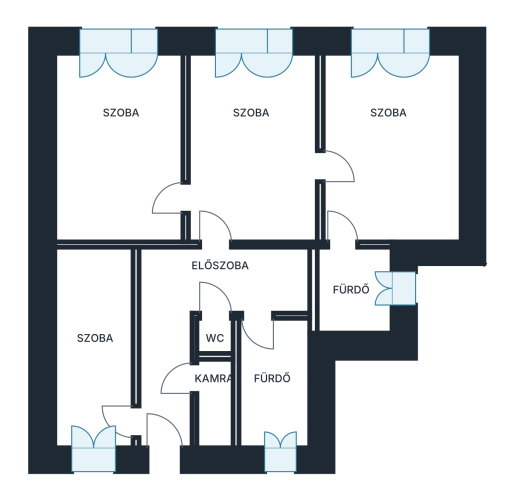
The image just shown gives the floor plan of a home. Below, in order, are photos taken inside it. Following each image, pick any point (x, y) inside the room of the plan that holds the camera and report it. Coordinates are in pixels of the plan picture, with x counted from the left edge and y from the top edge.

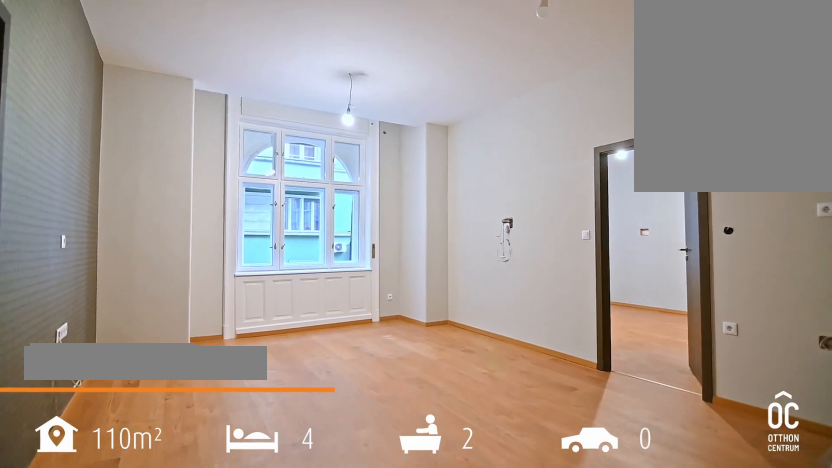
(252, 148)
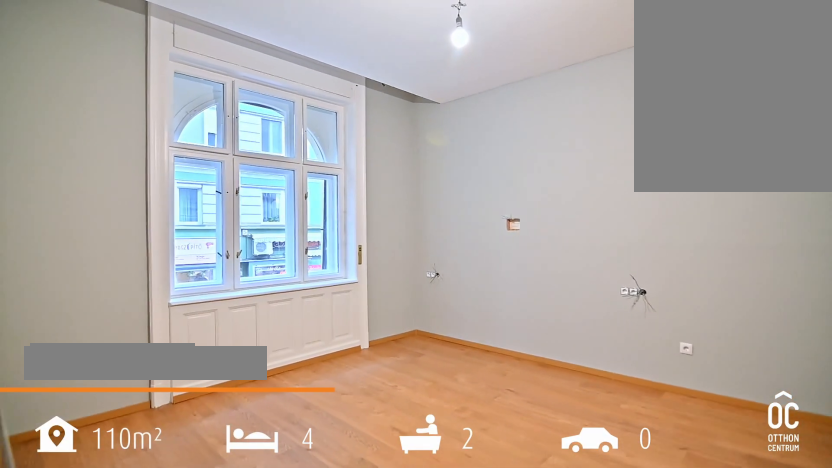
(392, 150)
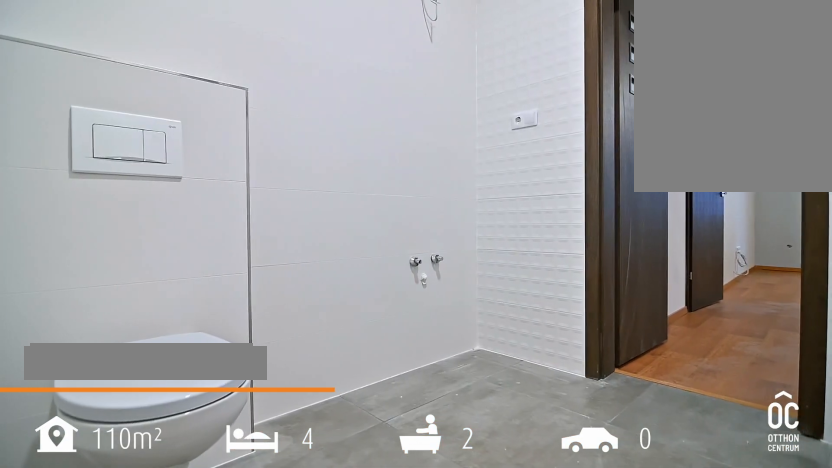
(348, 290)
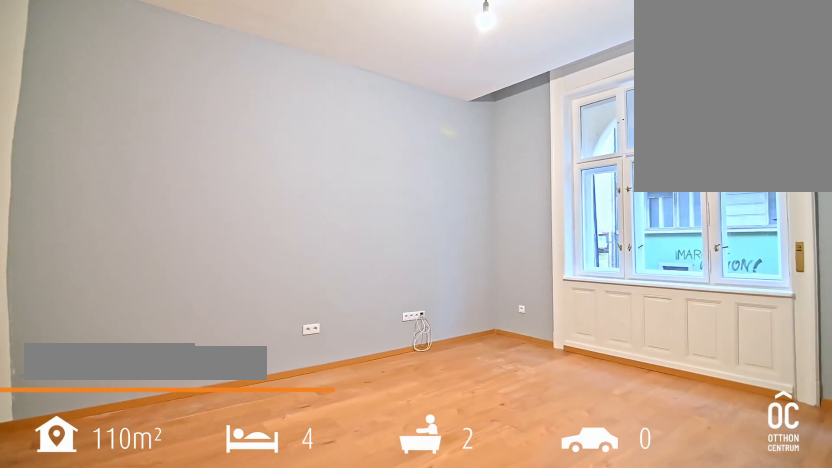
(116, 151)
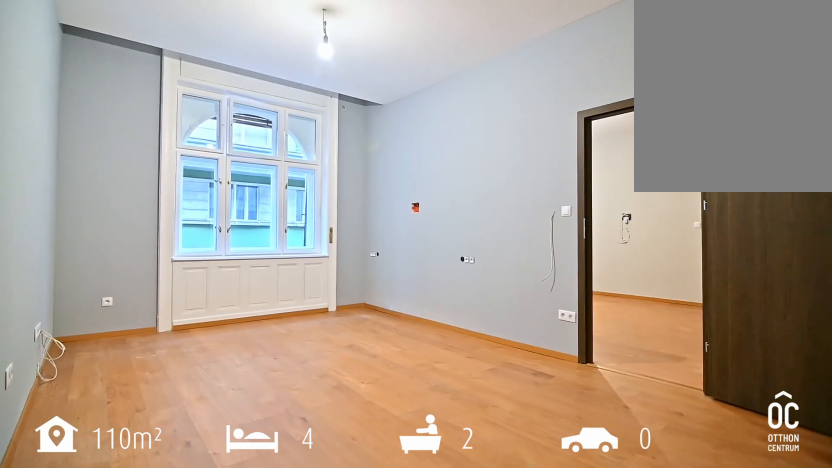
(116, 151)
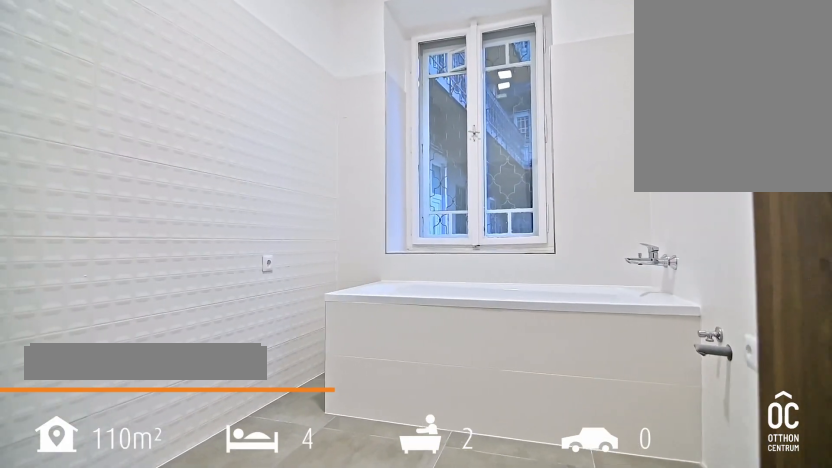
(269, 384)
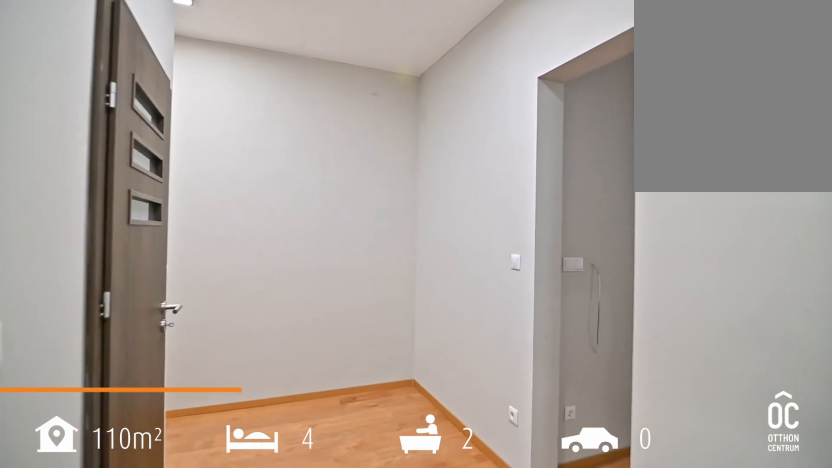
(169, 284)
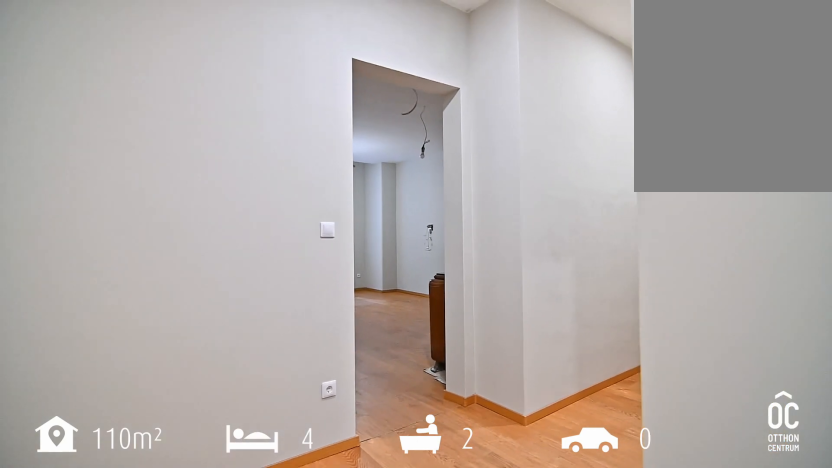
(169, 284)
